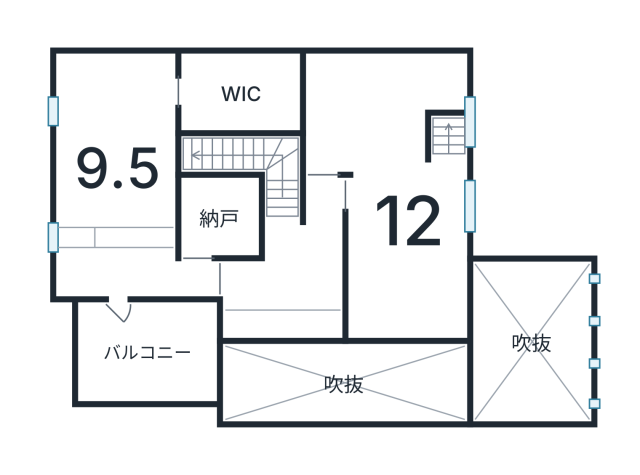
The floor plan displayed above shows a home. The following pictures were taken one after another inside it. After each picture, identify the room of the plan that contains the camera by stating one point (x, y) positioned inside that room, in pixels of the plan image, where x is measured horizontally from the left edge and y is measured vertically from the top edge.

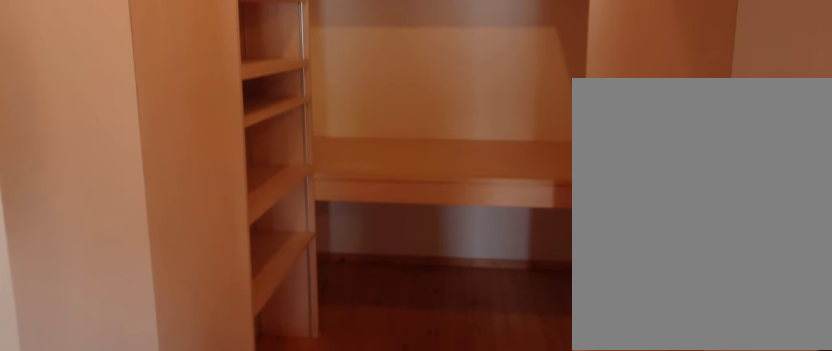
(239, 95)
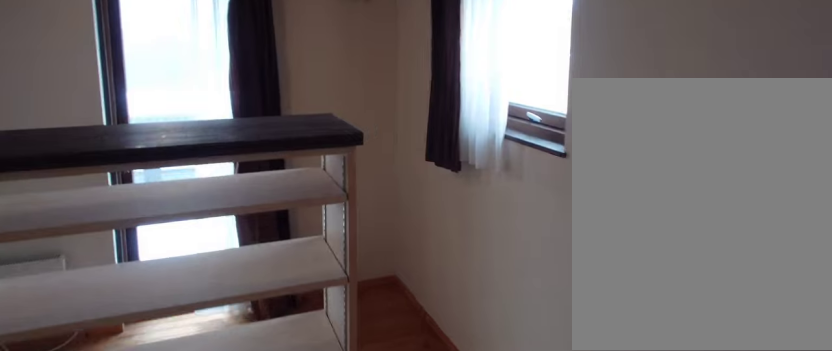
(103, 162)
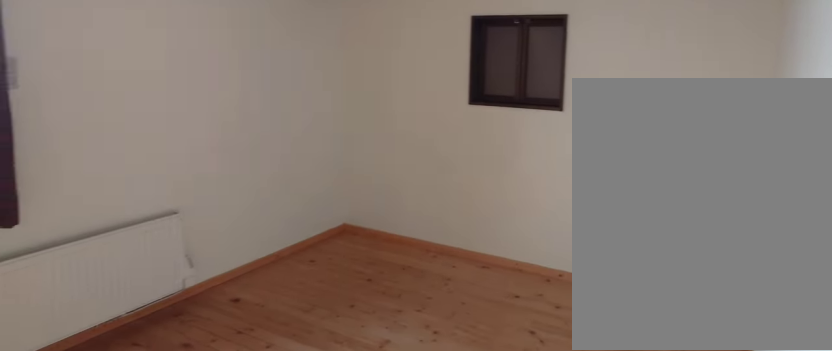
(402, 204)
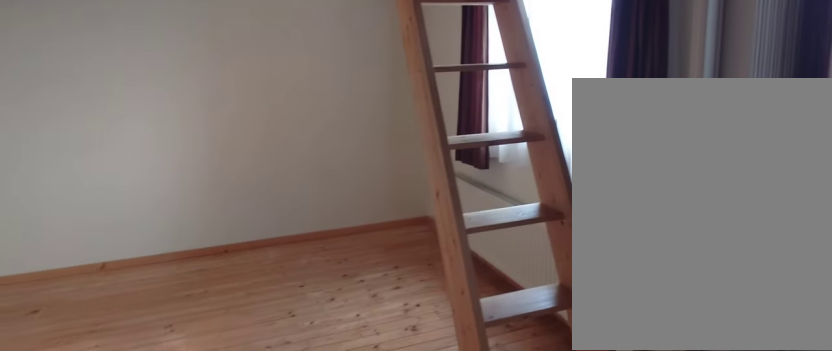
(402, 204)
